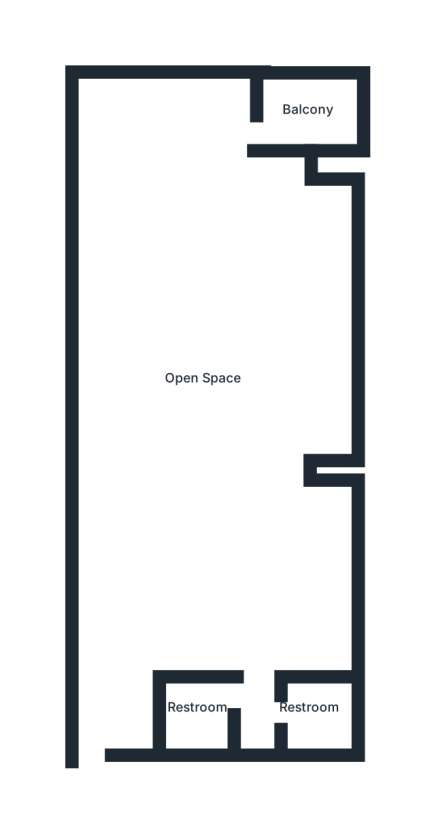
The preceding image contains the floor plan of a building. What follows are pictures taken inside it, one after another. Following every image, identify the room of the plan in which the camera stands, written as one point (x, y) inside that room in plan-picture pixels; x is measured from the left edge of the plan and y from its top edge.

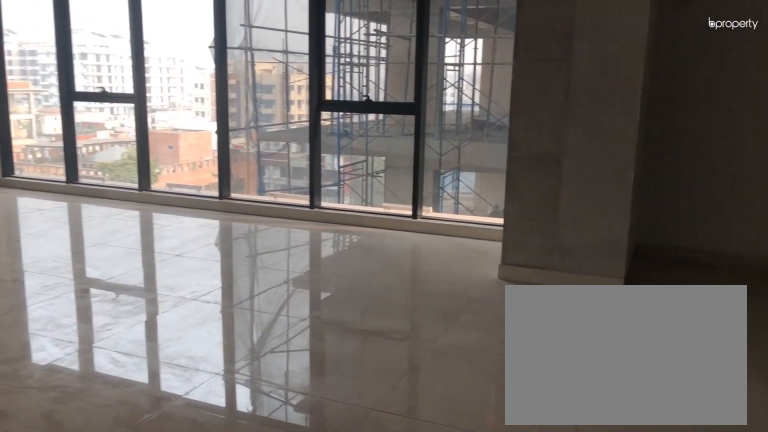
(212, 409)
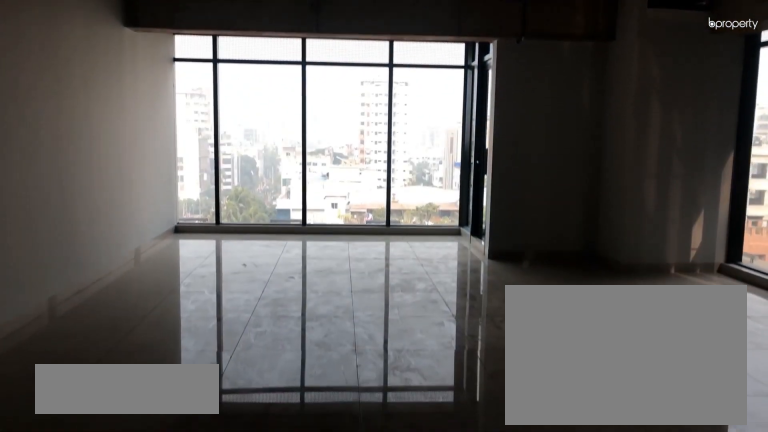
(212, 409)
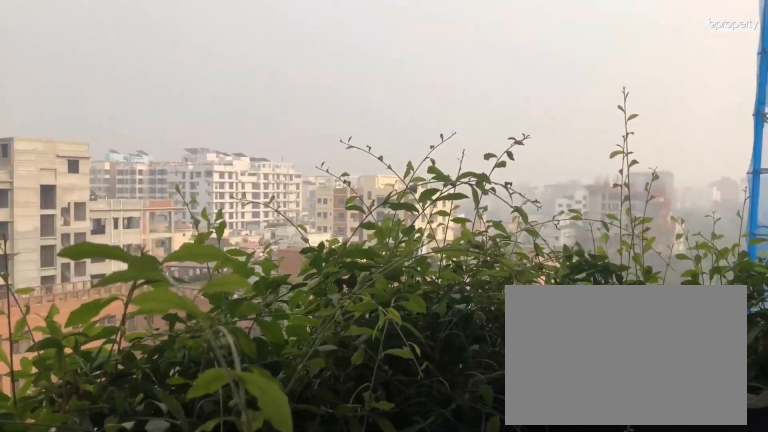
(313, 111)
